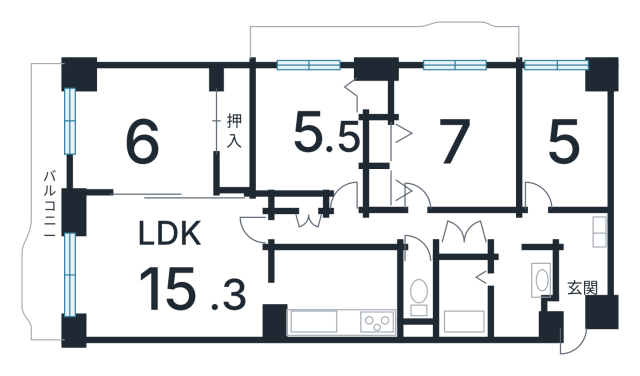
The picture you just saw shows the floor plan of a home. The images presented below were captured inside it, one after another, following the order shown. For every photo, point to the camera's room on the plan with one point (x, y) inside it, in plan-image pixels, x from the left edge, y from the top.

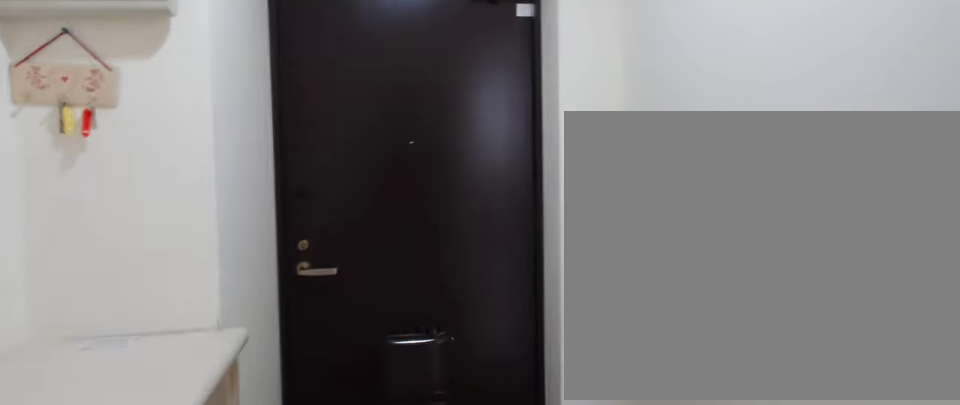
(579, 293)
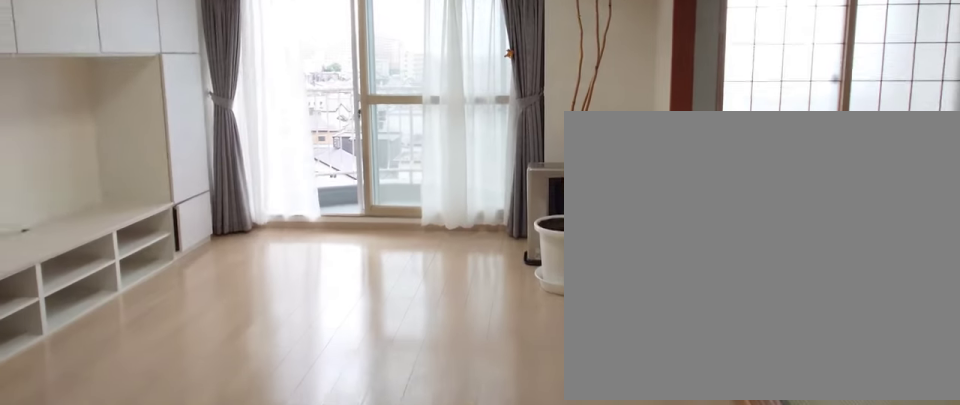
(176, 273)
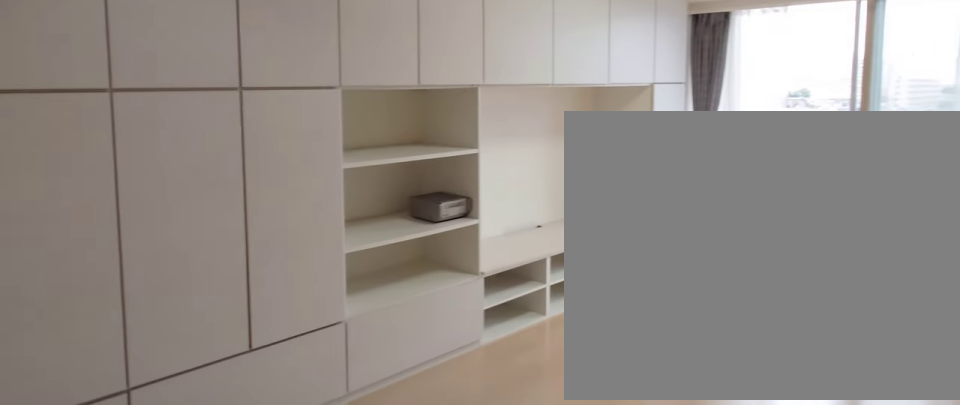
(176, 273)
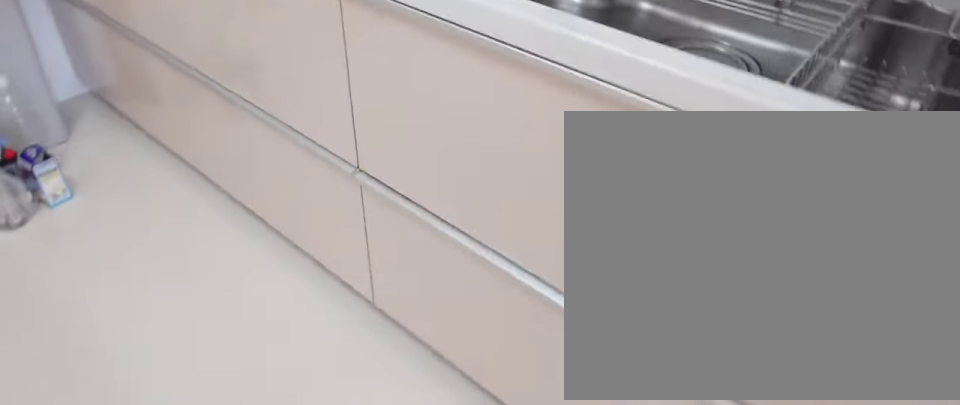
(339, 300)
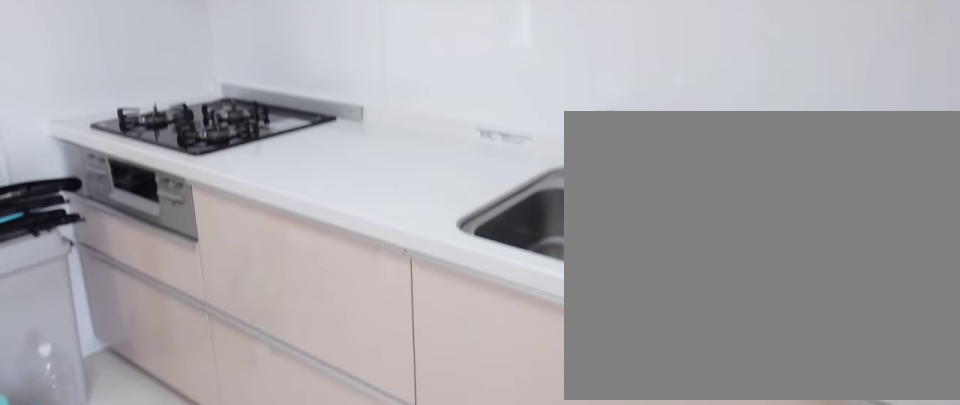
(339, 300)
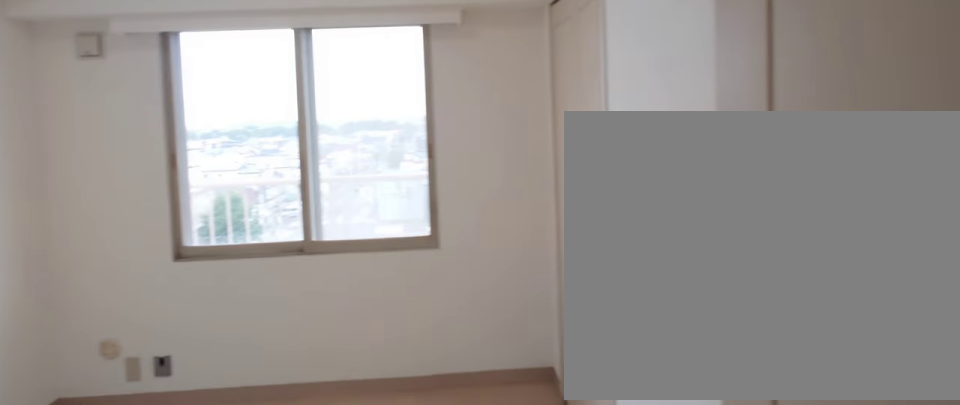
(304, 138)
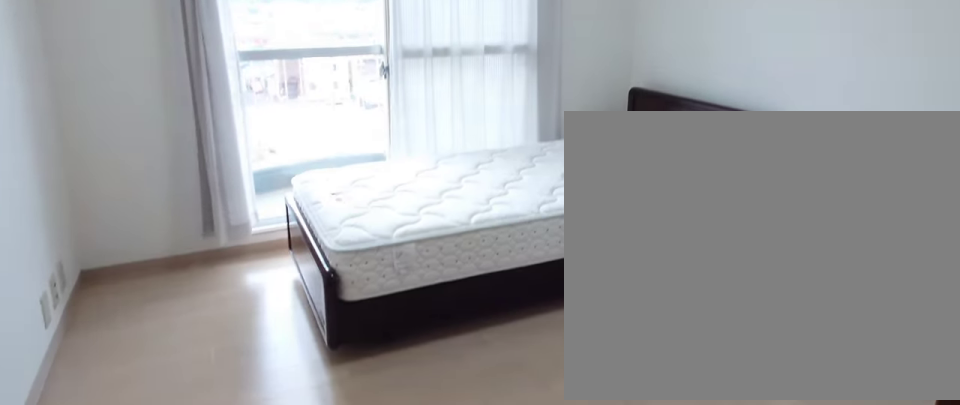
(446, 142)
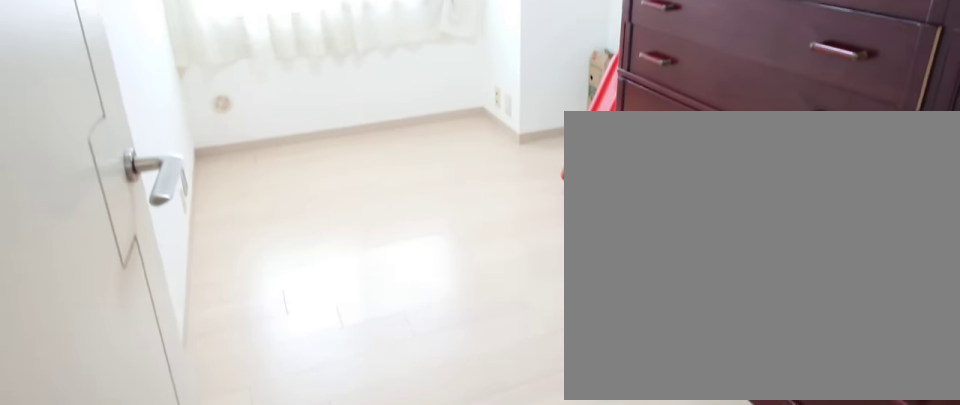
(563, 144)
